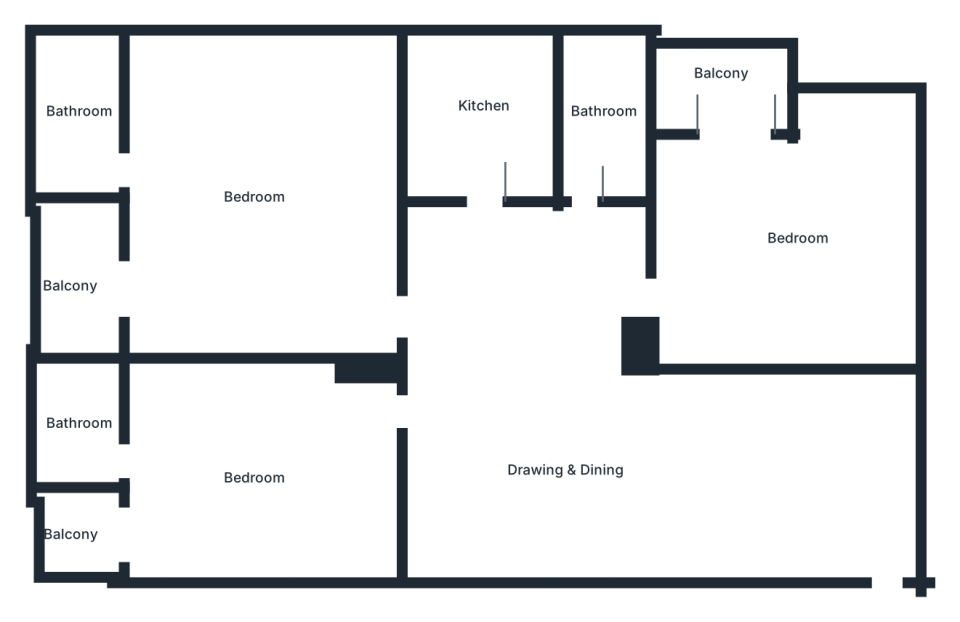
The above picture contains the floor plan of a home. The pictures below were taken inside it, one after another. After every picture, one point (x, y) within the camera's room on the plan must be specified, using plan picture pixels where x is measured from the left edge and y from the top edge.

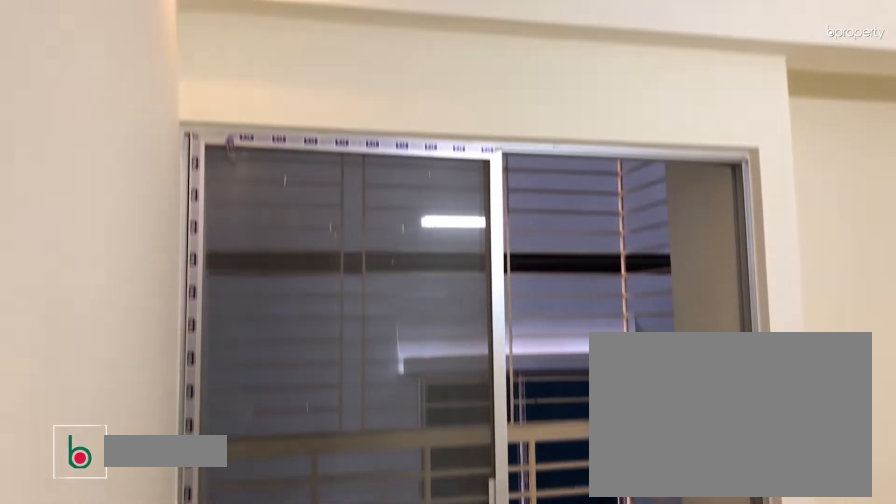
(782, 242)
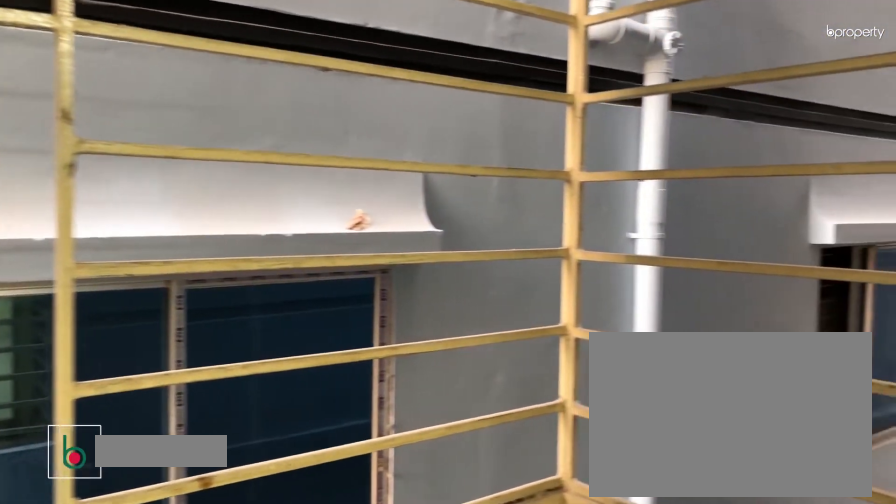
(719, 90)
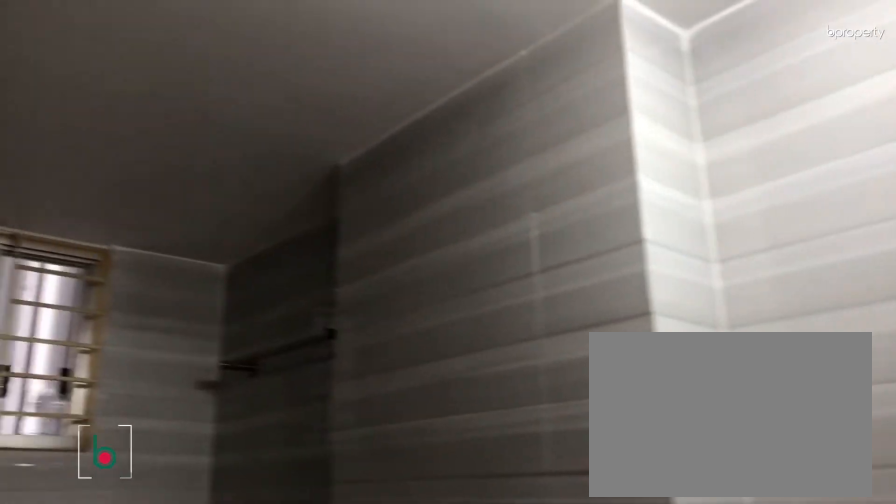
(597, 116)
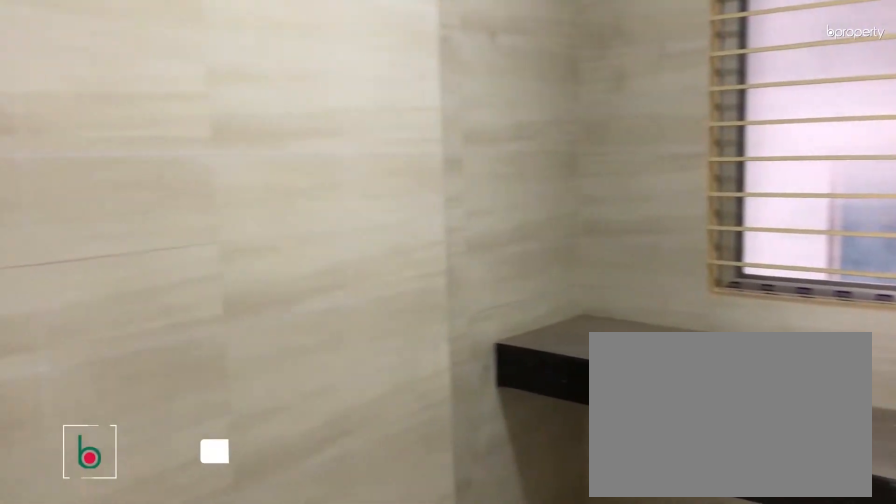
(479, 116)
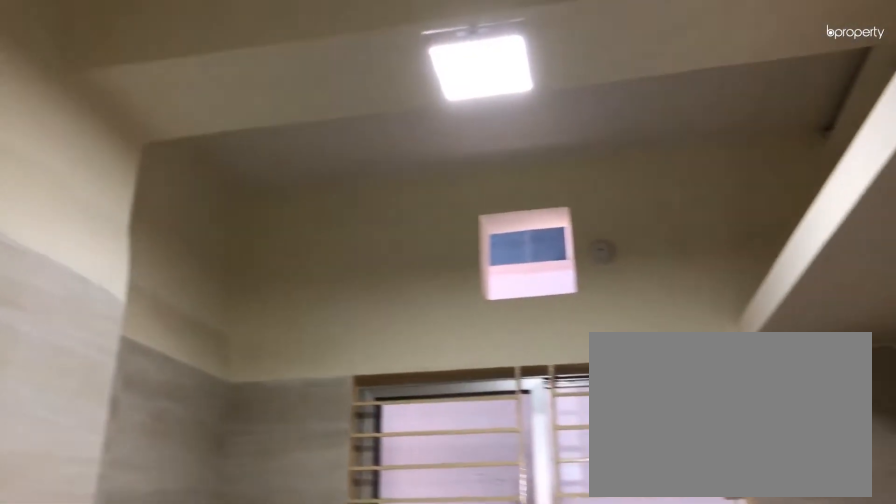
(479, 116)
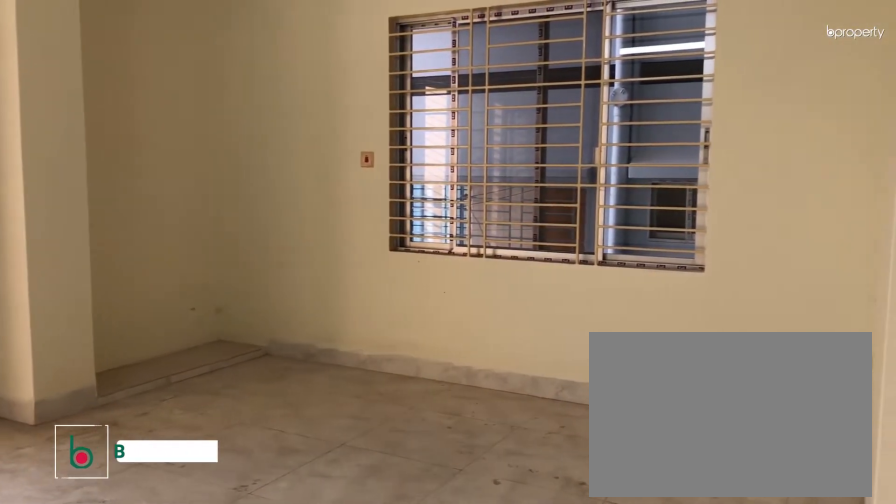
(244, 196)
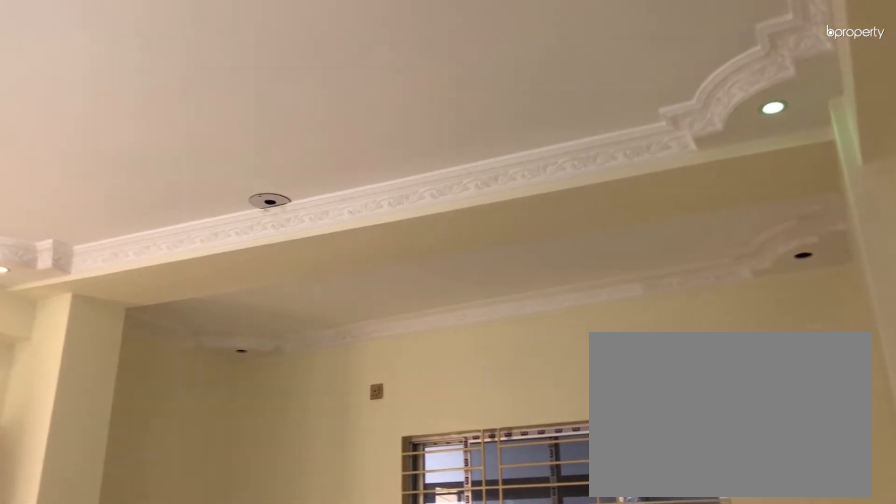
(244, 196)
